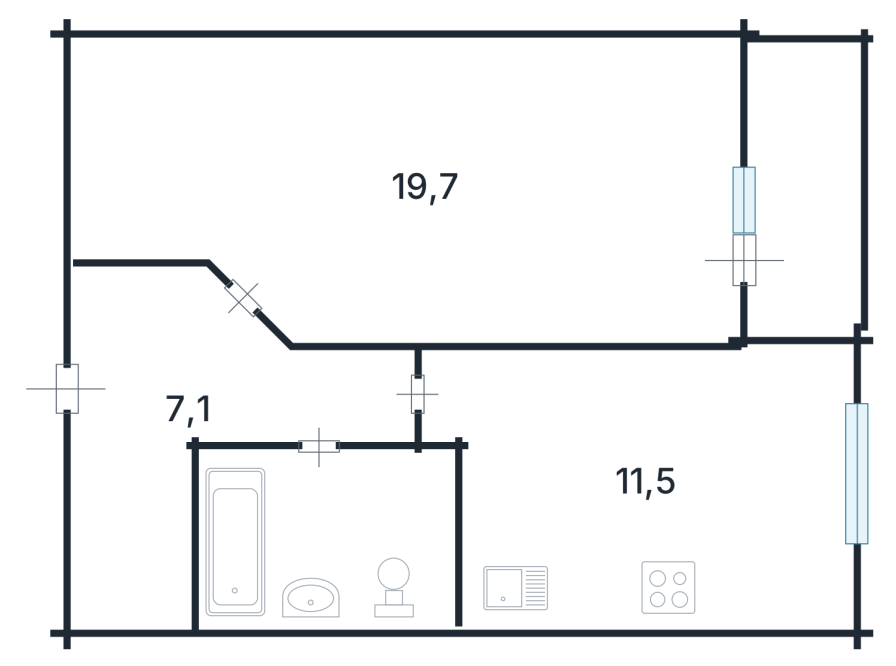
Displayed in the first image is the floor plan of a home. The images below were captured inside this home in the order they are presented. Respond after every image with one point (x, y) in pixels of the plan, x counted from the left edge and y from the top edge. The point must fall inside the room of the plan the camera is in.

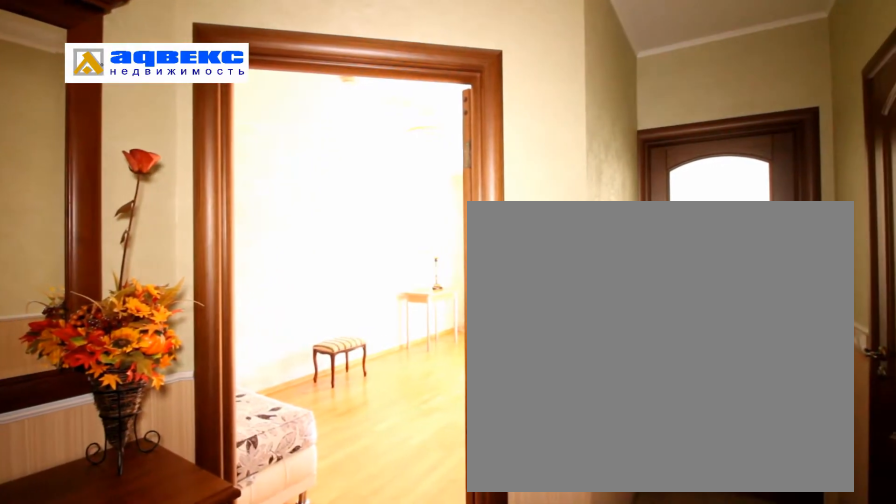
(263, 429)
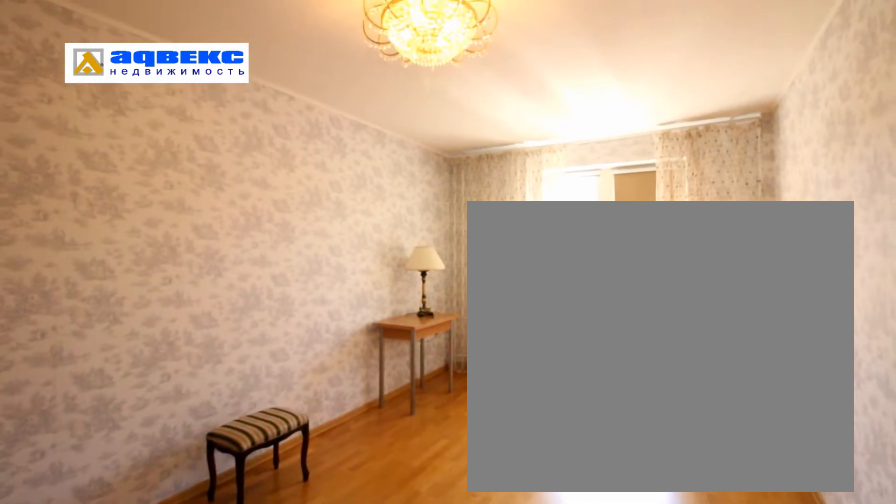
(485, 228)
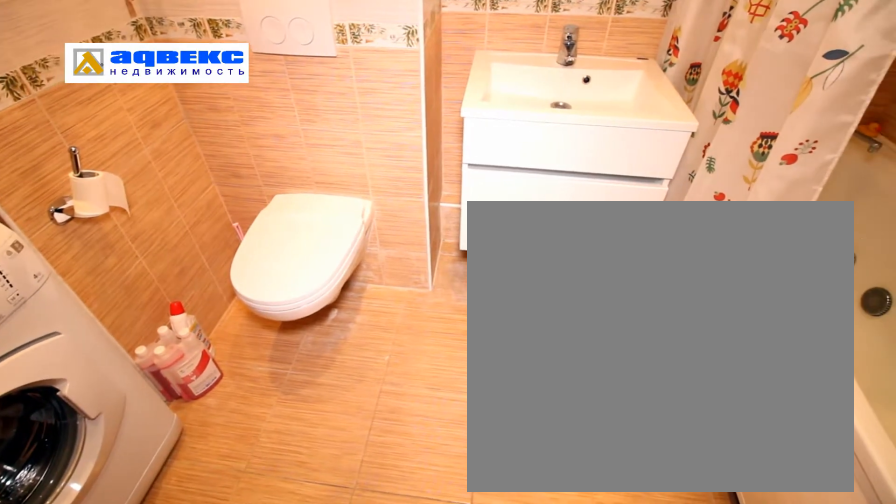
(319, 591)
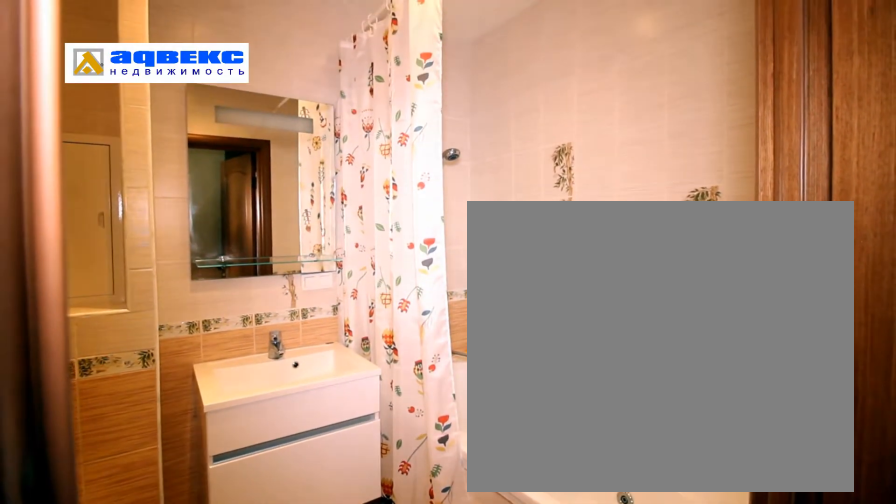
(319, 591)
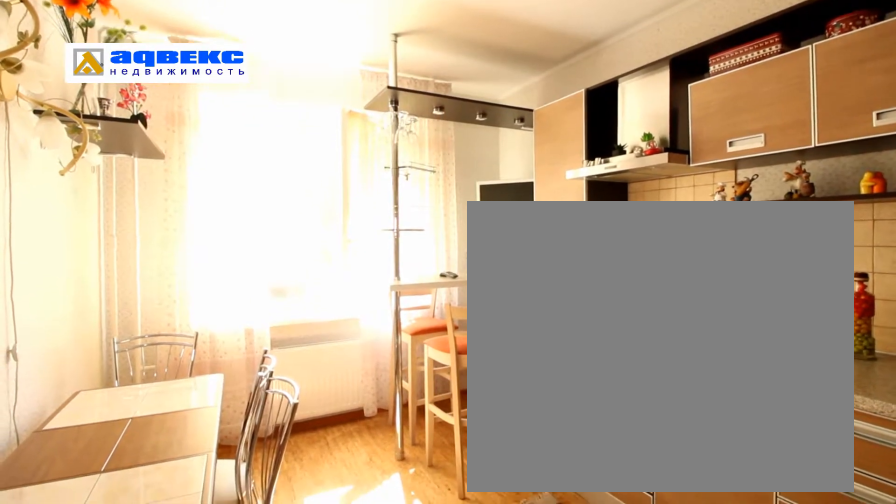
(586, 519)
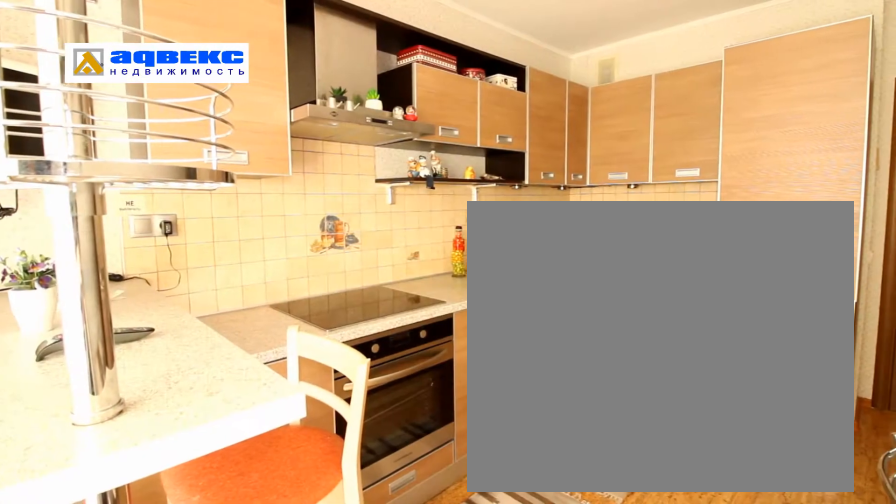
(587, 519)
